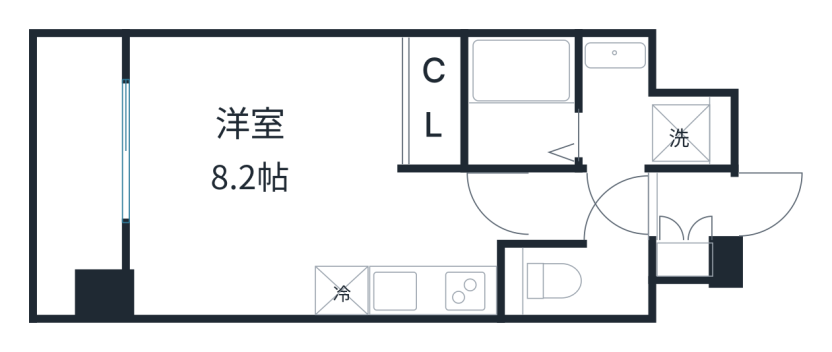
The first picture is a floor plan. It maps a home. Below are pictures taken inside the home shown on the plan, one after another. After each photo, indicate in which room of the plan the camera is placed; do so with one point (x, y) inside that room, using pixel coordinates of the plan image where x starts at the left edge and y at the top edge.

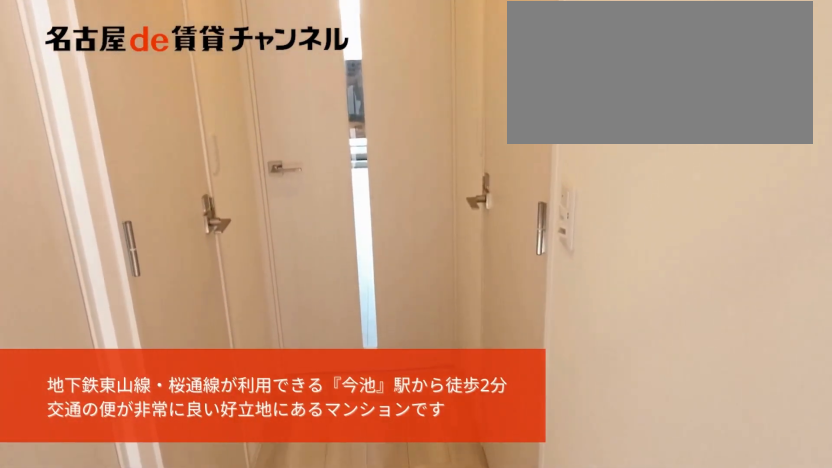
(634, 207)
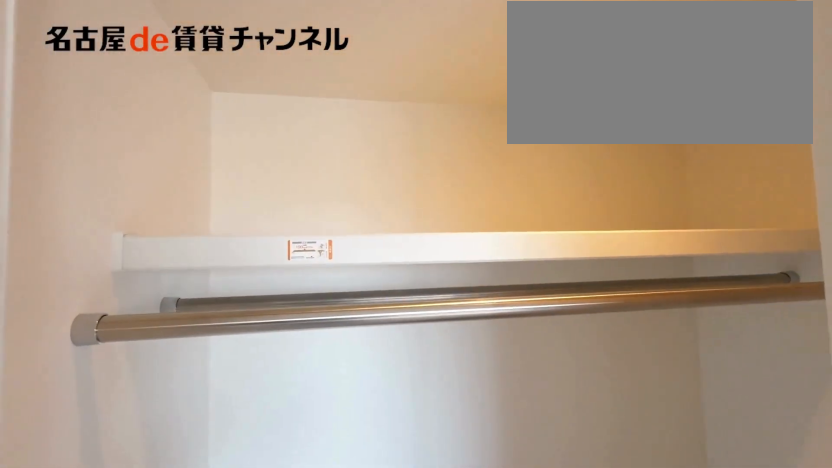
(436, 100)
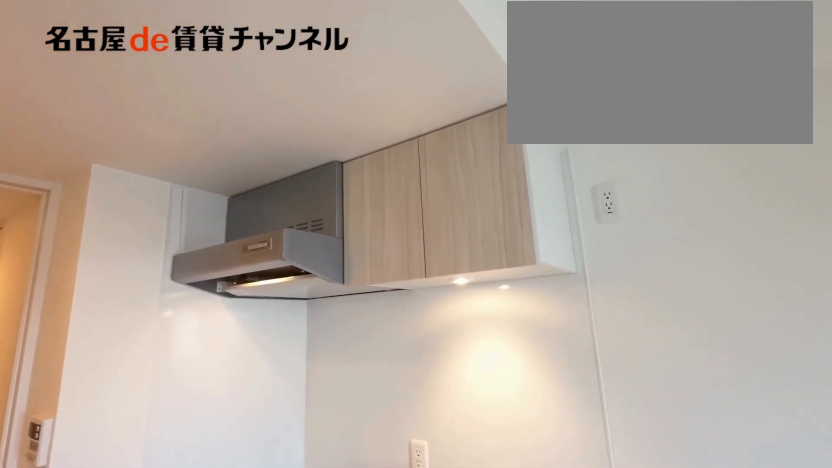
(433, 290)
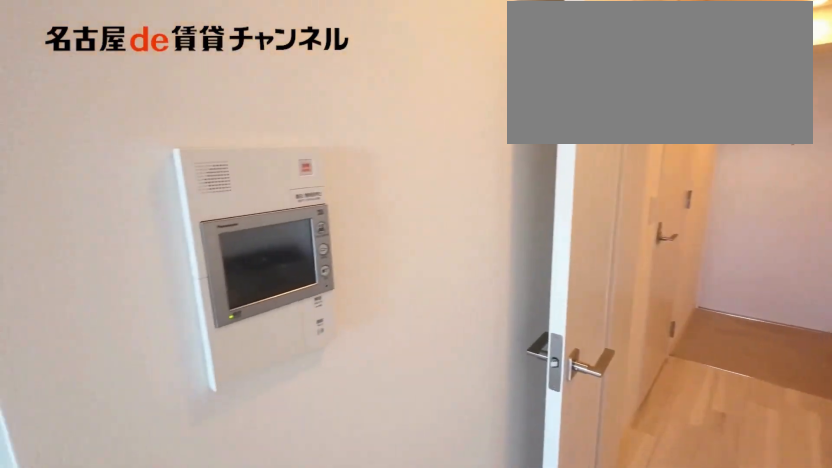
(433, 290)
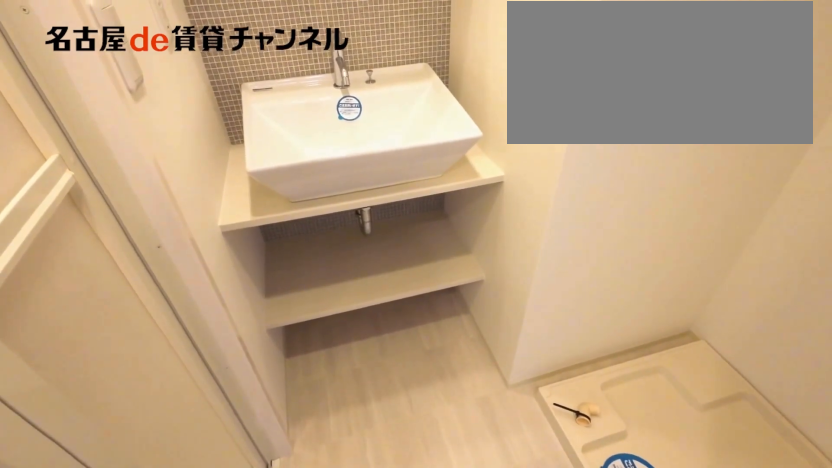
(644, 112)
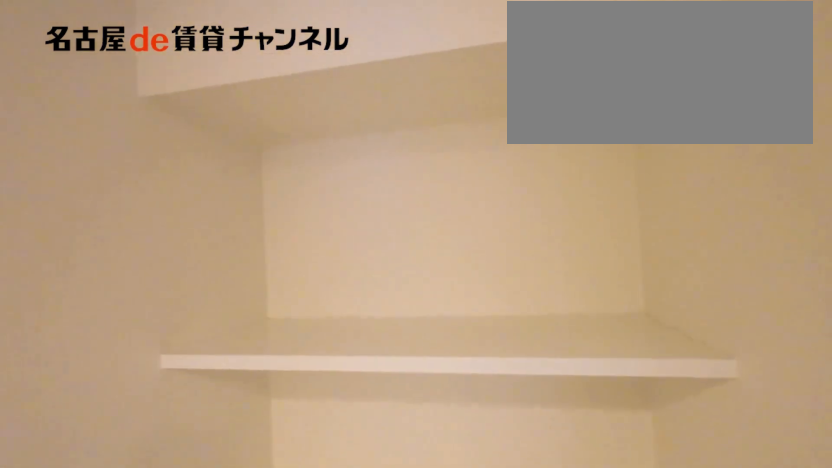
(644, 112)
